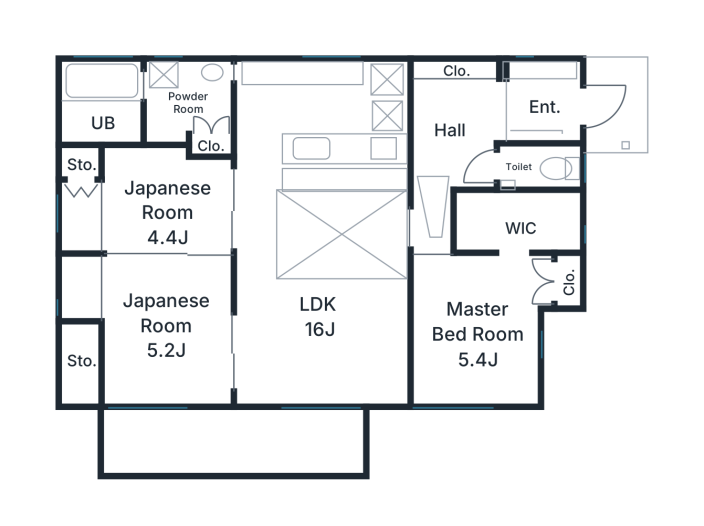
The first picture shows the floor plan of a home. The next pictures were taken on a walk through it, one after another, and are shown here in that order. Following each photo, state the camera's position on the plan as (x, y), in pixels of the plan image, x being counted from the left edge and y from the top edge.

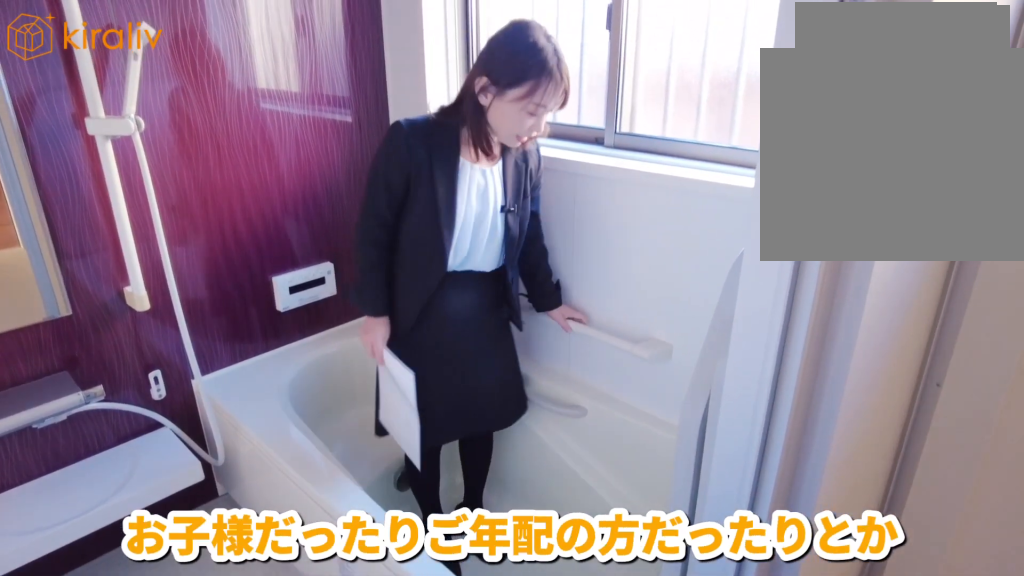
(107, 123)
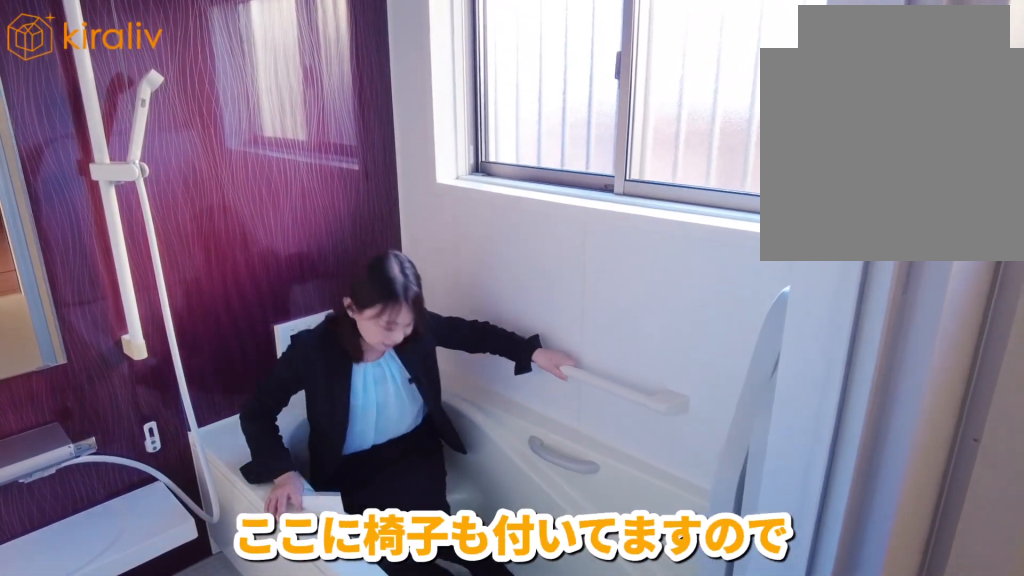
(107, 123)
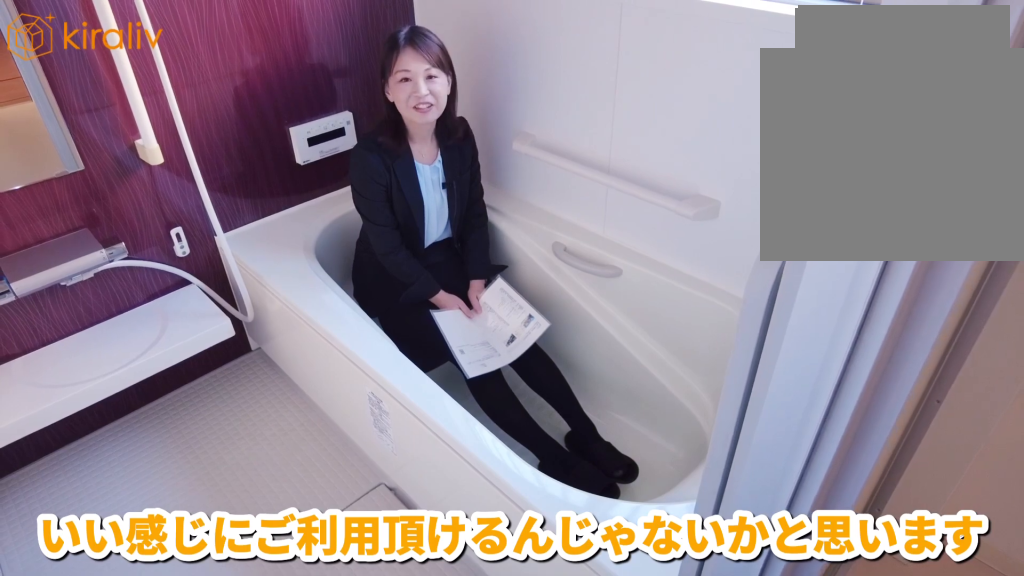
(107, 123)
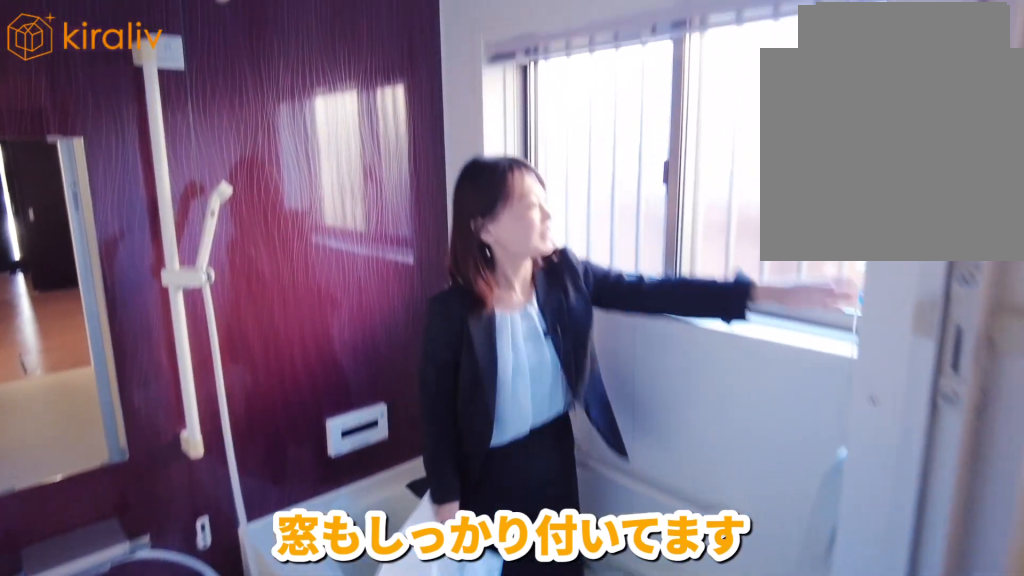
(108, 125)
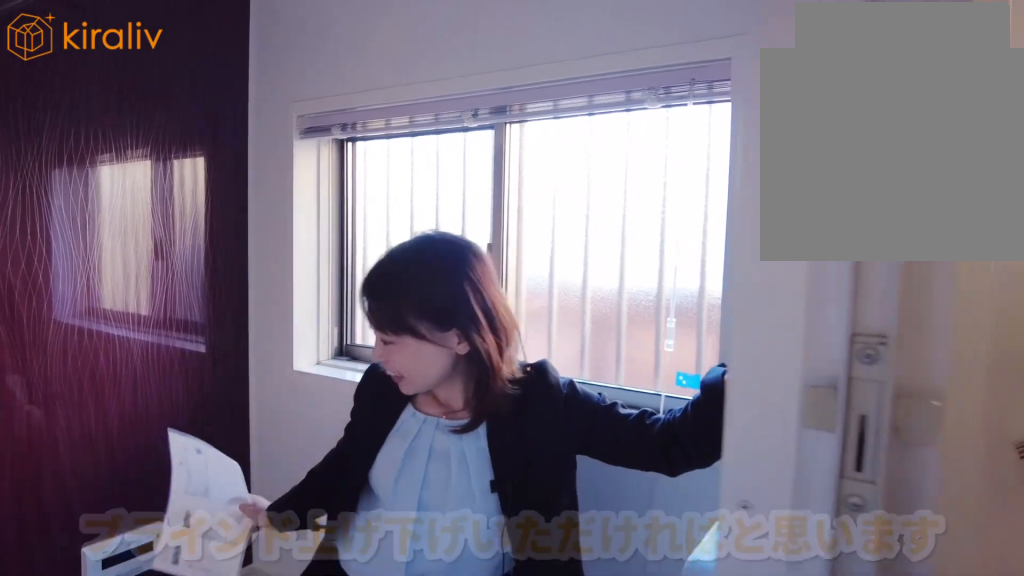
(107, 123)
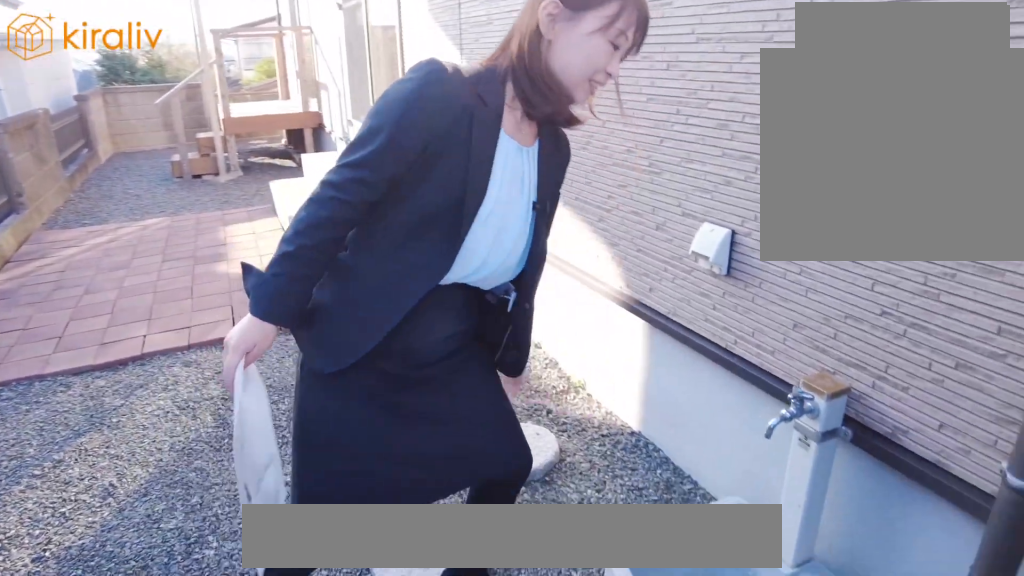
(517, 411)
